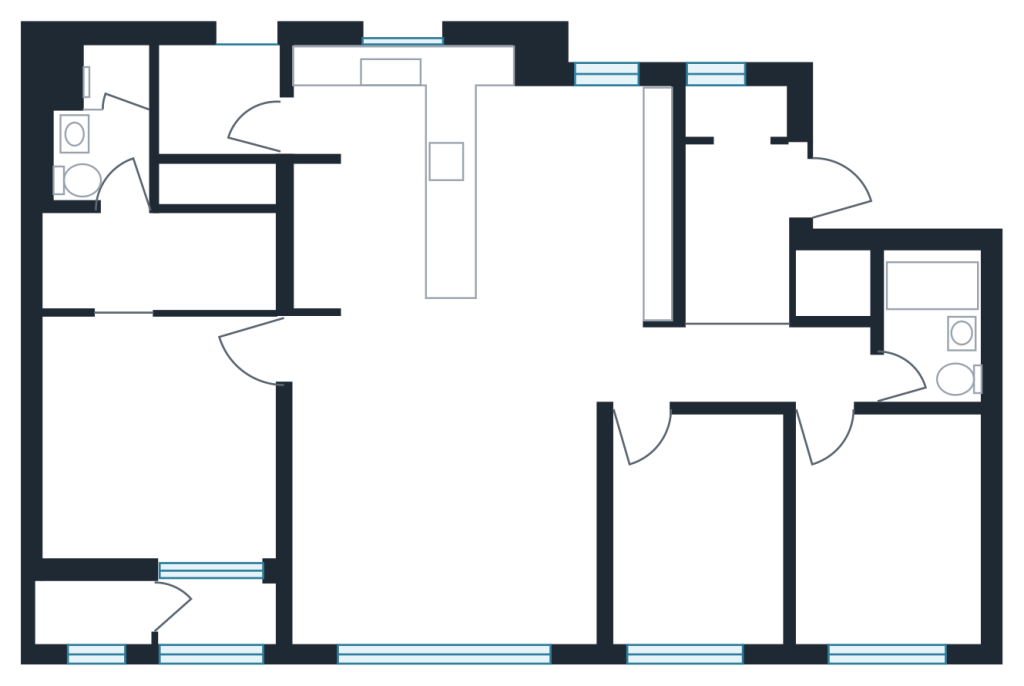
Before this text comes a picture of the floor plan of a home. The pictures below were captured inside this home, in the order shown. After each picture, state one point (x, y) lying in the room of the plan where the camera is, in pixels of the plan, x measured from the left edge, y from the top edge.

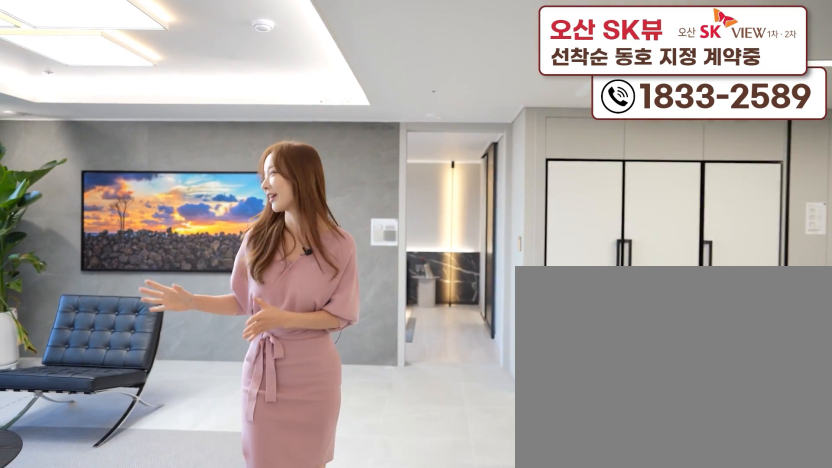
(449, 565)
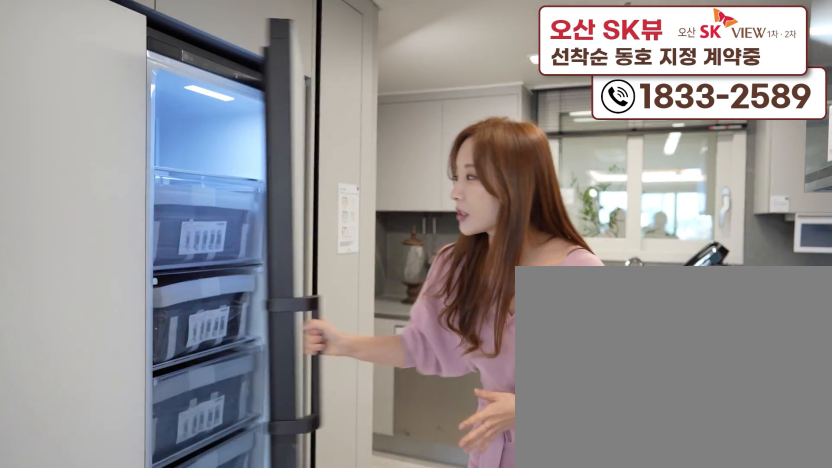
(408, 324)
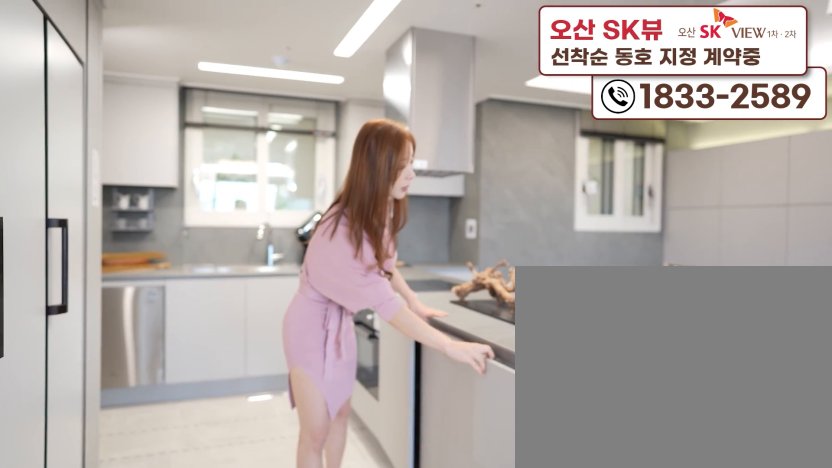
(408, 324)
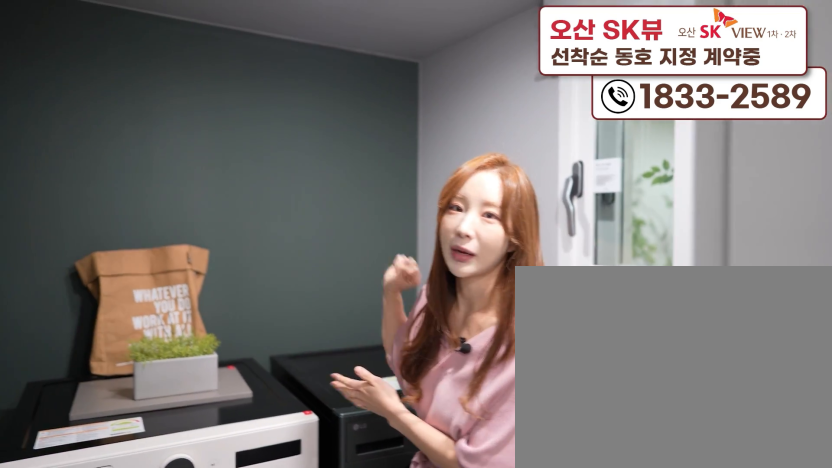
(232, 116)
